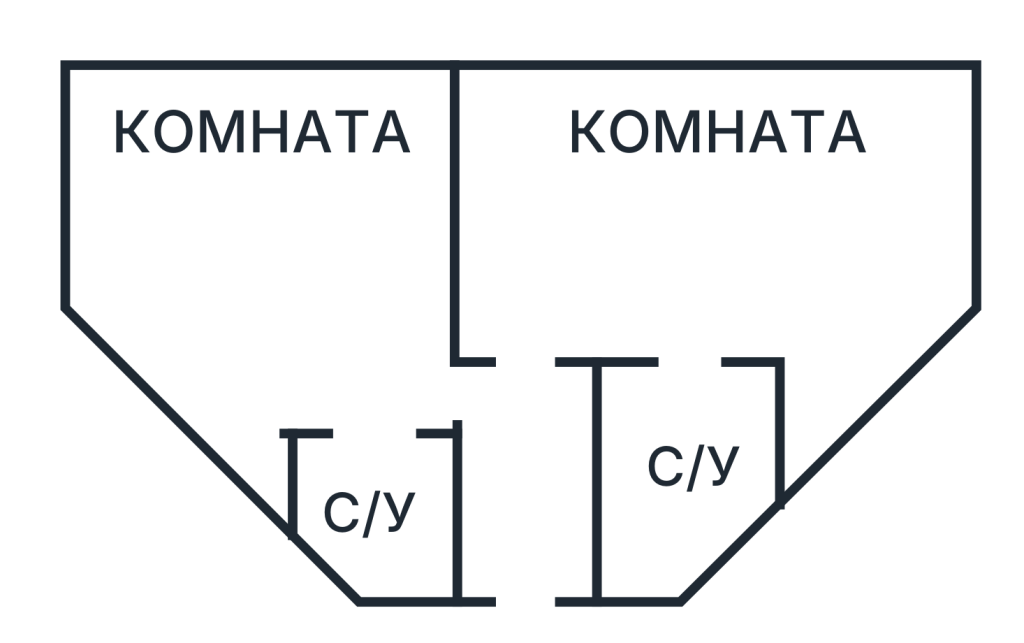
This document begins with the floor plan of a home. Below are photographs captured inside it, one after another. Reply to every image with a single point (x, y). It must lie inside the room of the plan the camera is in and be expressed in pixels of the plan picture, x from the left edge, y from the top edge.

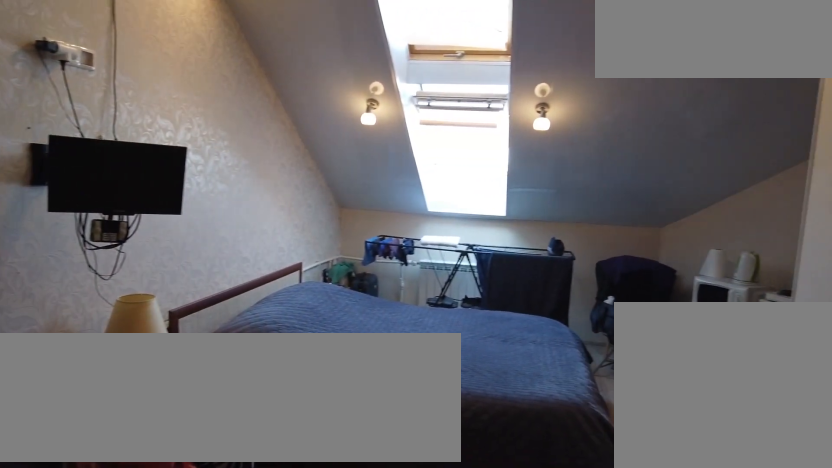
(575, 310)
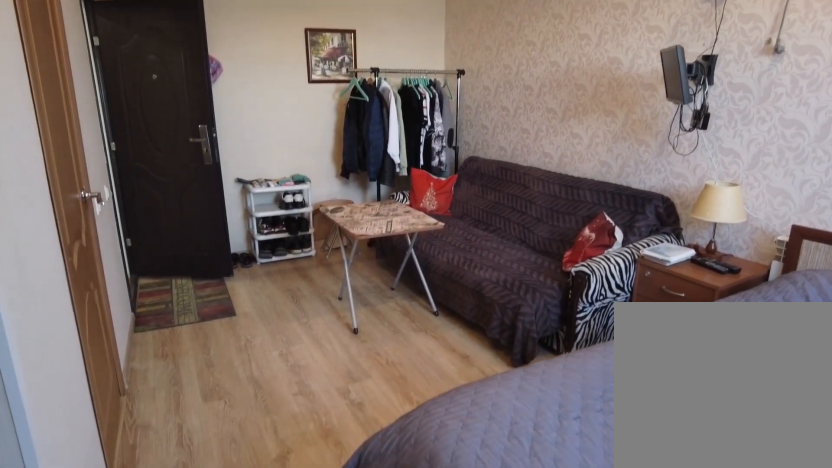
(575, 310)
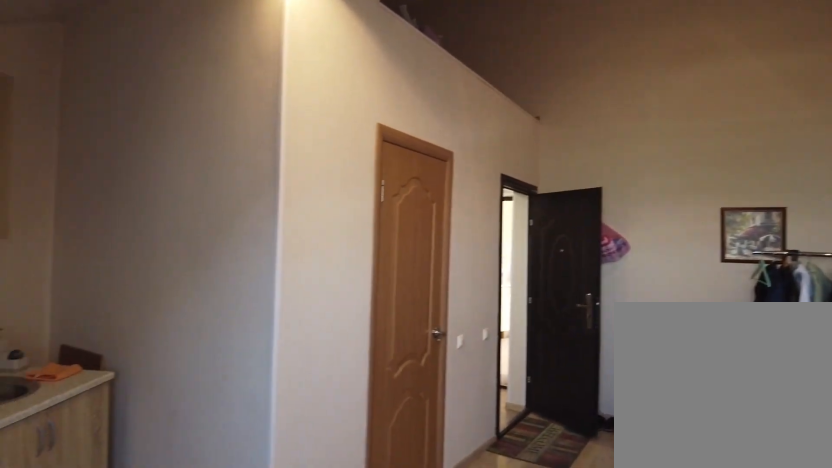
(925, 268)
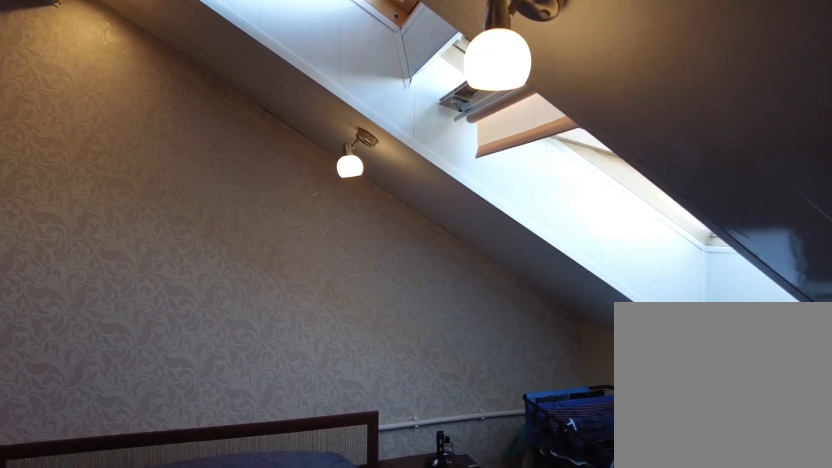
(697, 323)
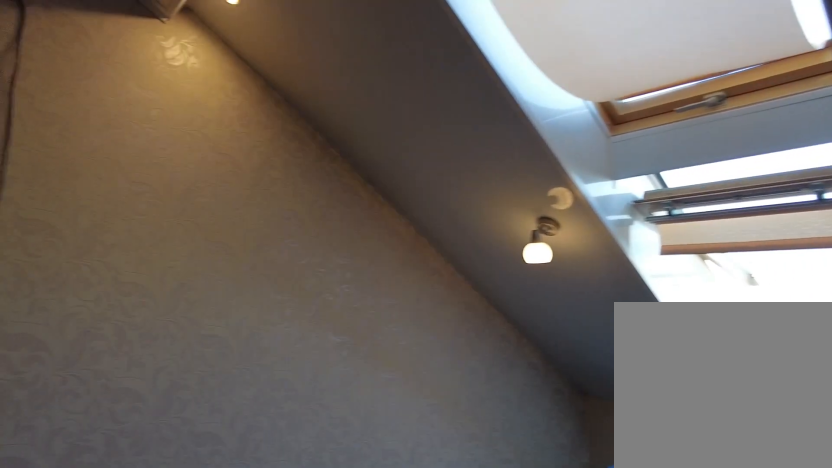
(697, 323)
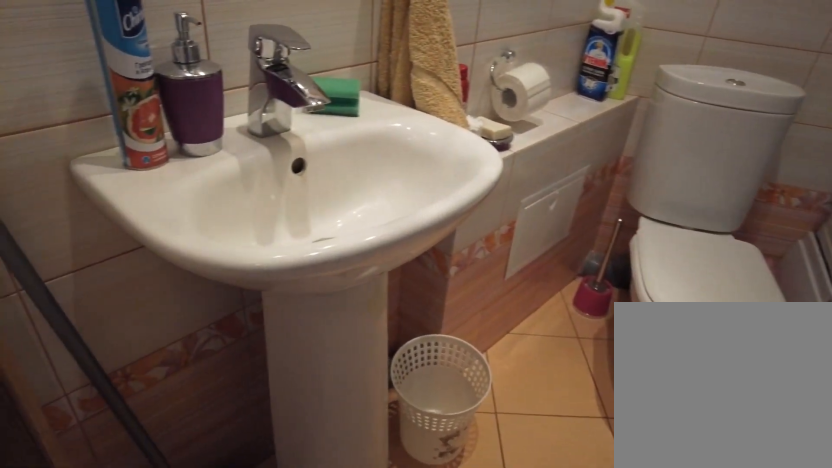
(706, 423)
